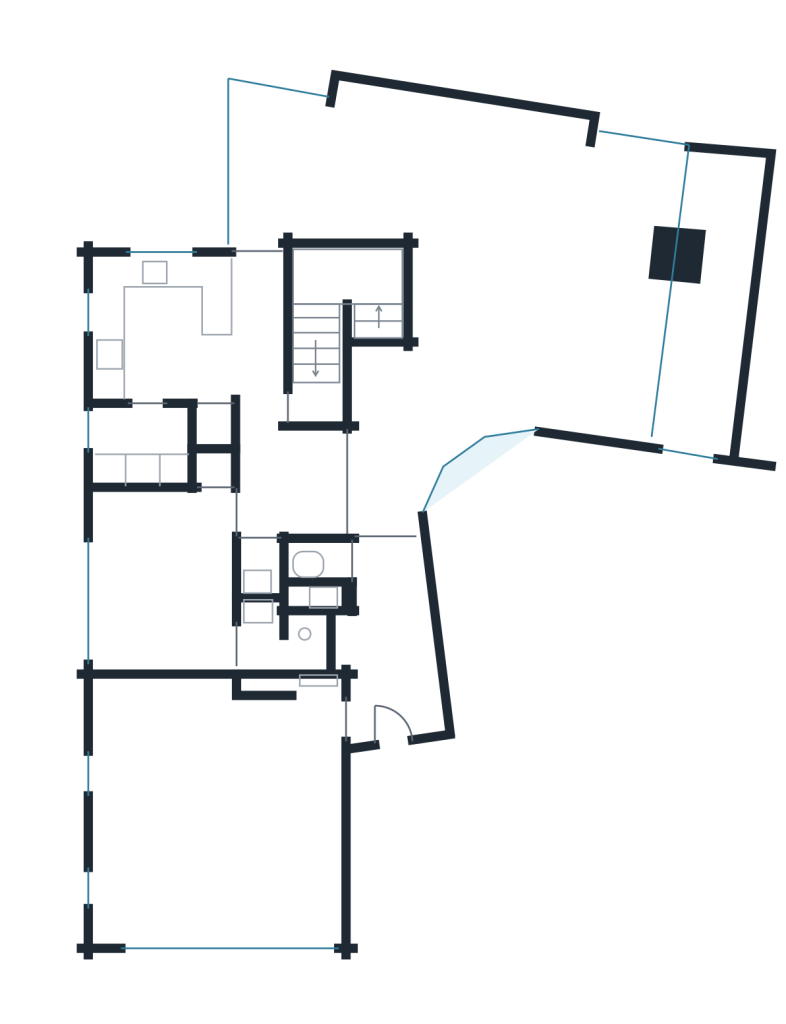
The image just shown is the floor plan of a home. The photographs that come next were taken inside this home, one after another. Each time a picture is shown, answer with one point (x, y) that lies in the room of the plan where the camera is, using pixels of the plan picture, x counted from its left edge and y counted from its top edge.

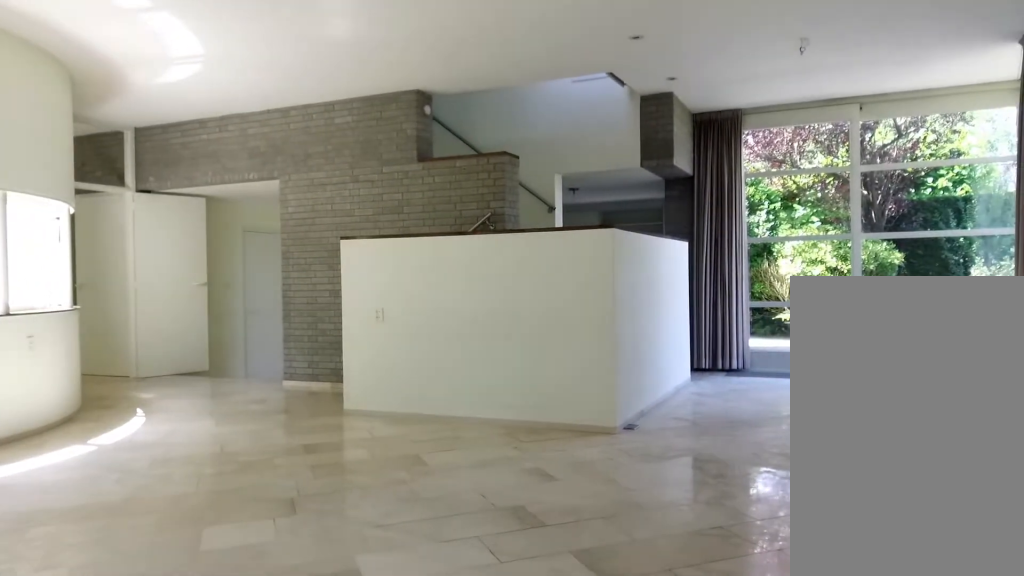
(472, 266)
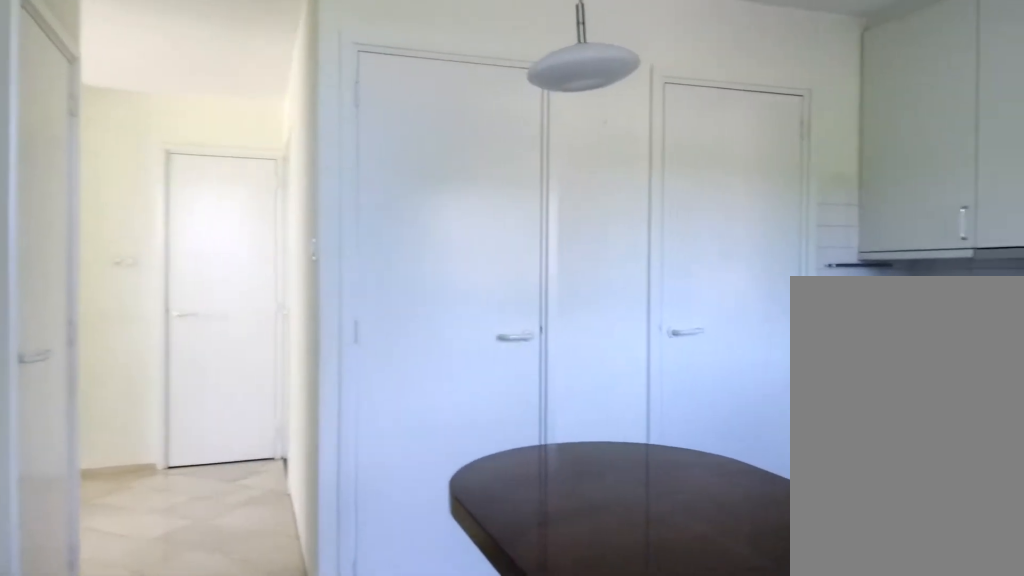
(240, 396)
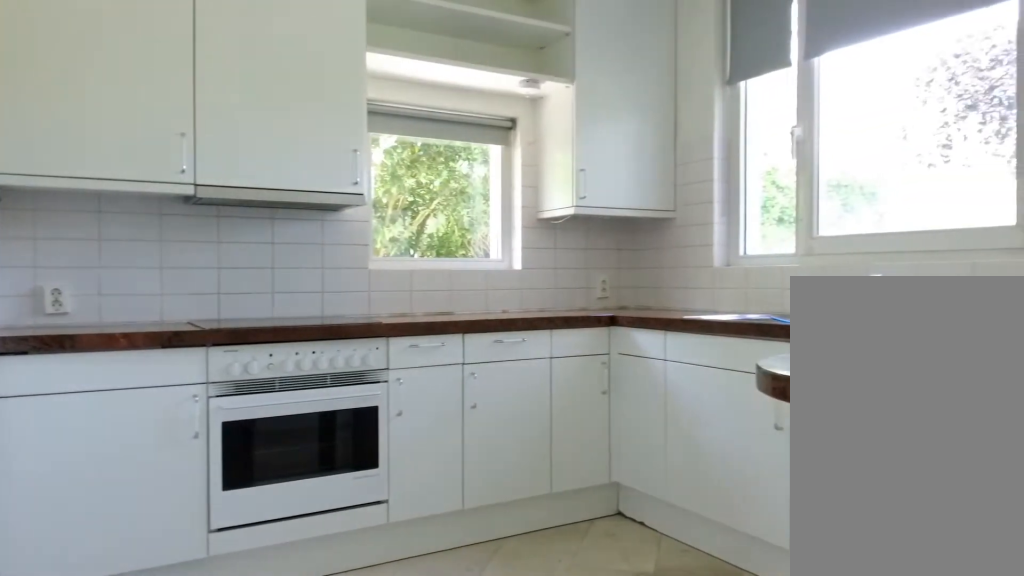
(240, 396)
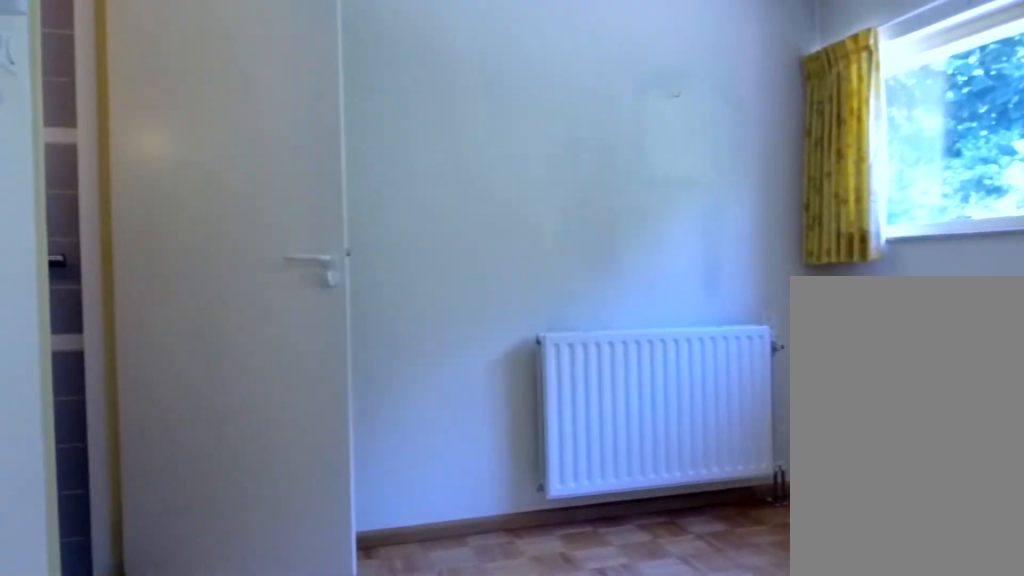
(183, 589)
